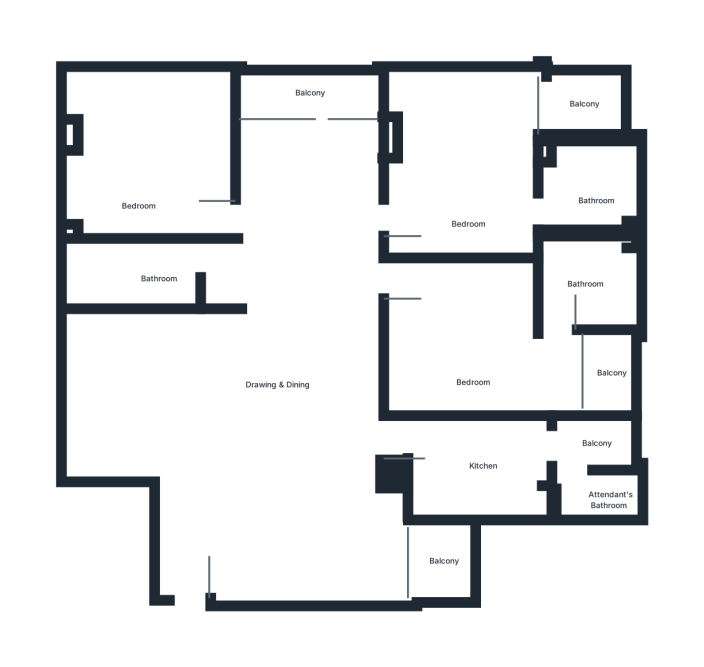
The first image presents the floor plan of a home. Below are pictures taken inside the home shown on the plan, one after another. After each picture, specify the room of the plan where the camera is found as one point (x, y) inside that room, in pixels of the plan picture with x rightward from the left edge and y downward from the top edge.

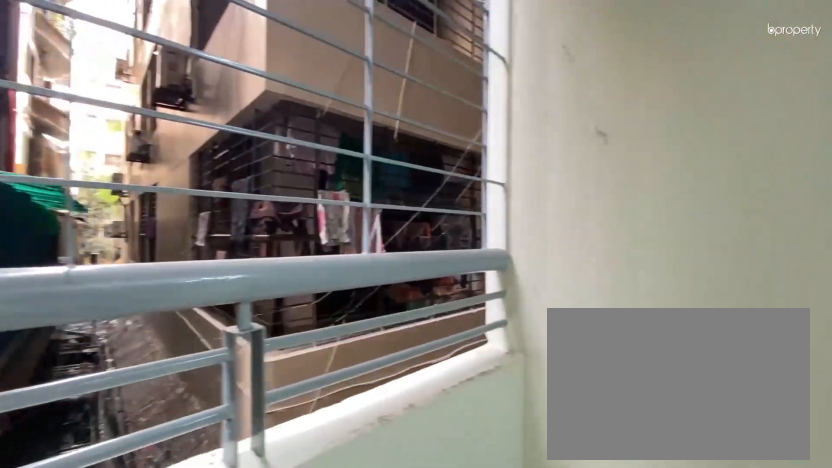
(305, 101)
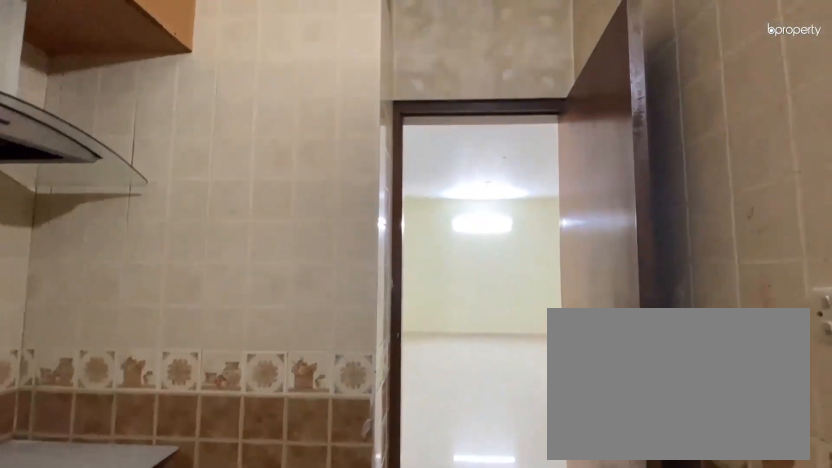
(494, 476)
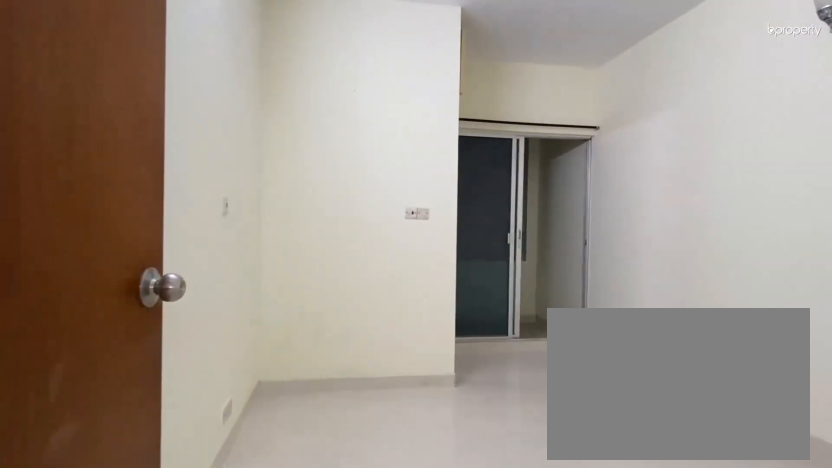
(476, 327)
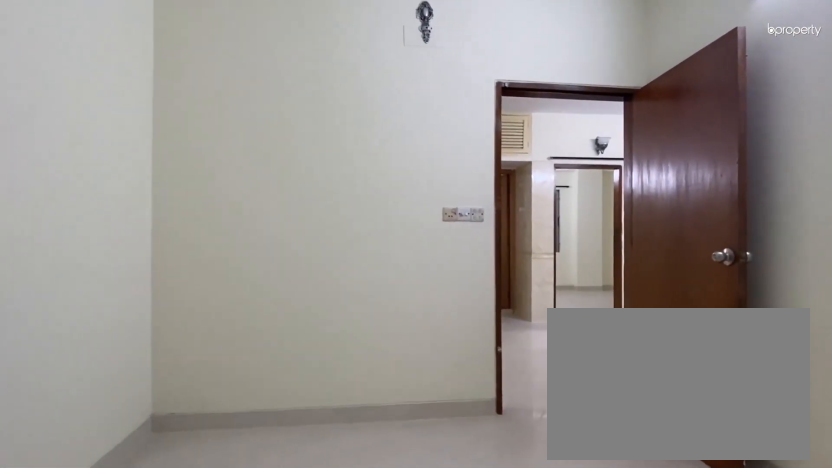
(476, 327)
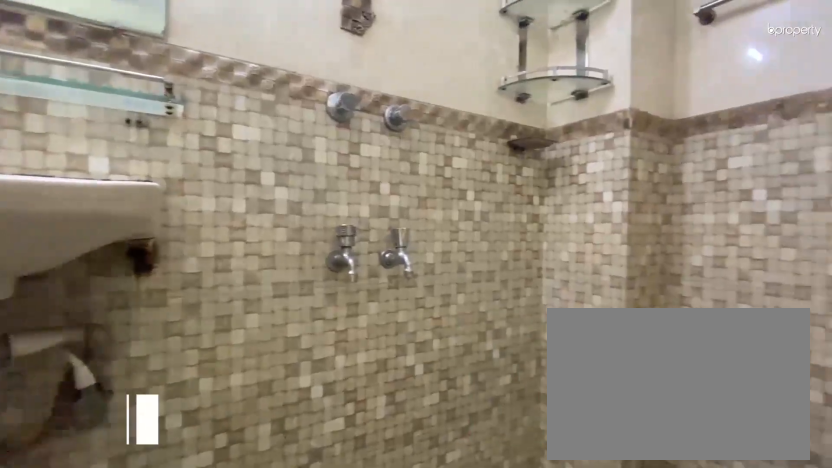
(587, 282)
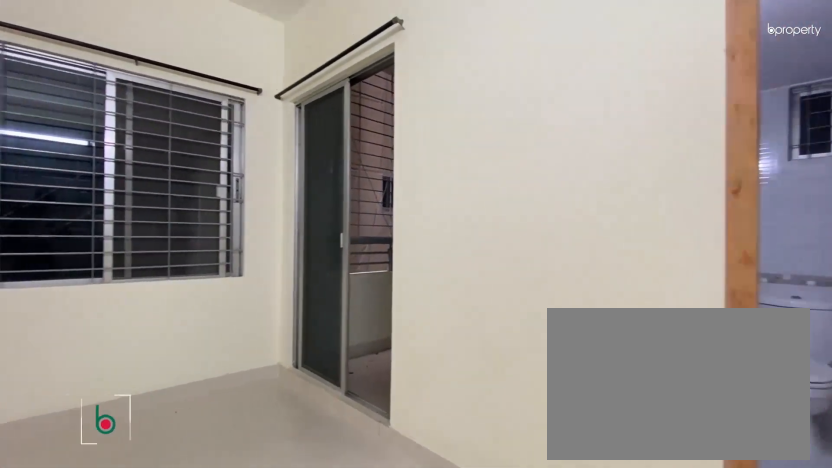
(468, 186)
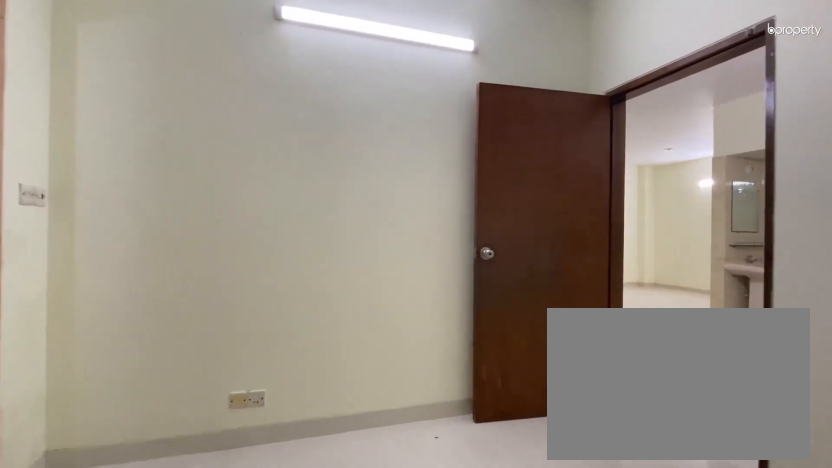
(468, 186)
